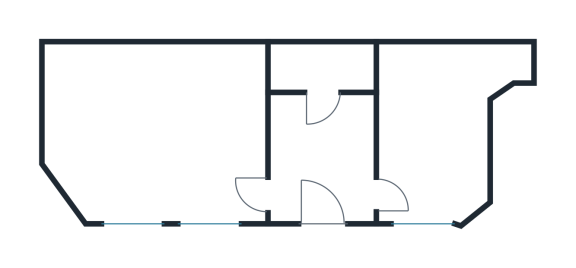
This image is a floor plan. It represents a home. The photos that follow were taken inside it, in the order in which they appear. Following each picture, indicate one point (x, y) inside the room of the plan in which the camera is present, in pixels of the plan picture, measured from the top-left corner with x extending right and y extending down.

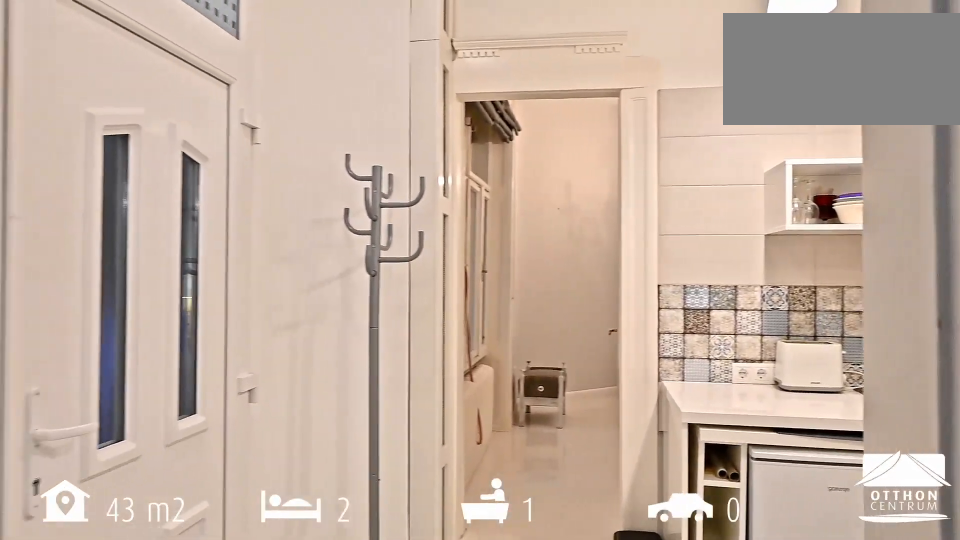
(319, 159)
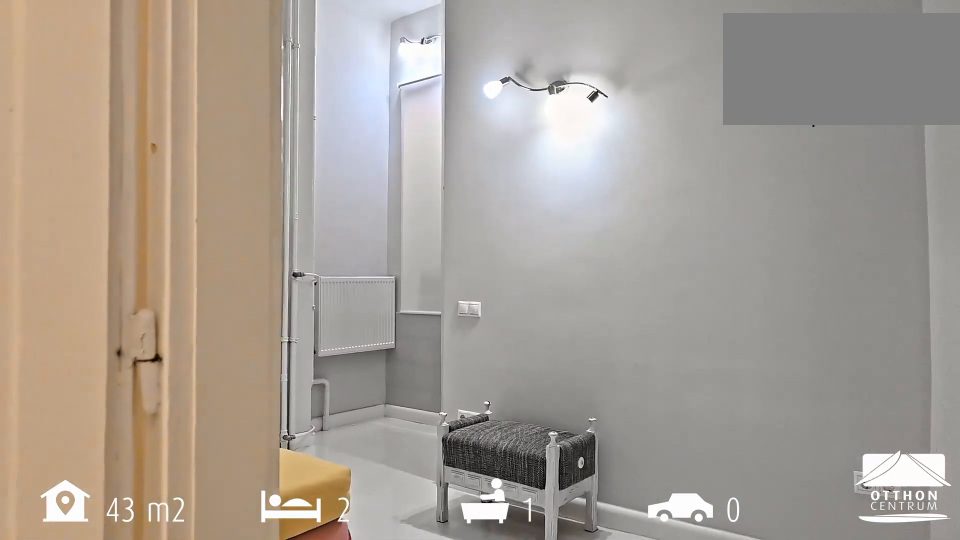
(435, 141)
